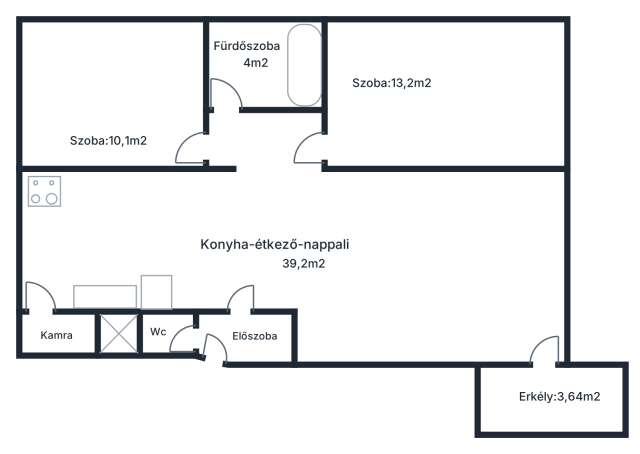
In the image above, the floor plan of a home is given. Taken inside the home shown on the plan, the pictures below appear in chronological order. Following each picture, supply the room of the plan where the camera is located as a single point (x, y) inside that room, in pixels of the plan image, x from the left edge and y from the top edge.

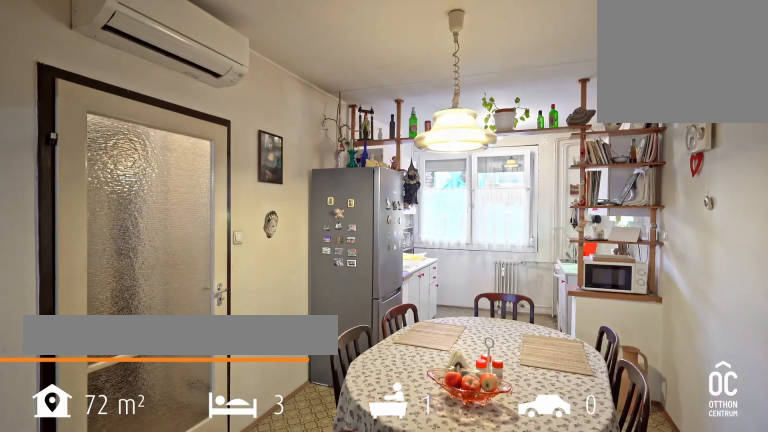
(144, 228)
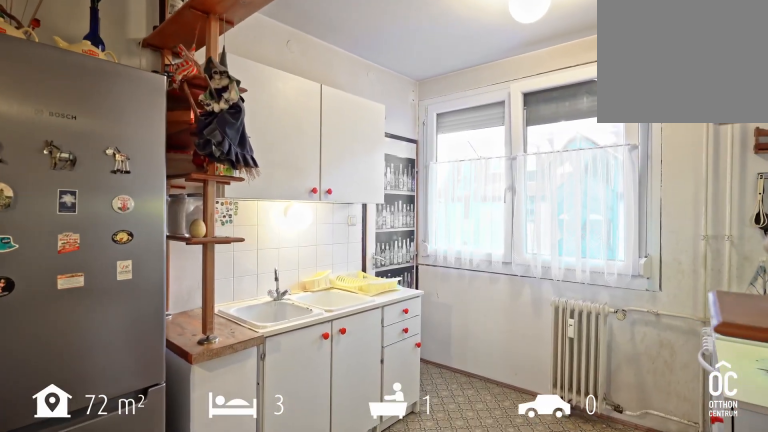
(145, 228)
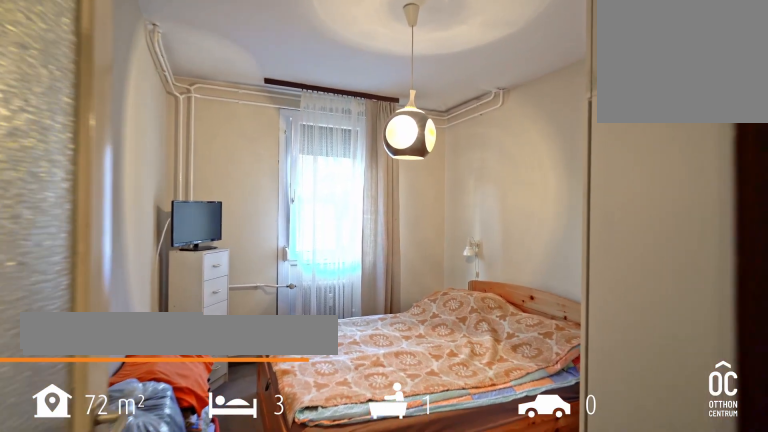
(123, 81)
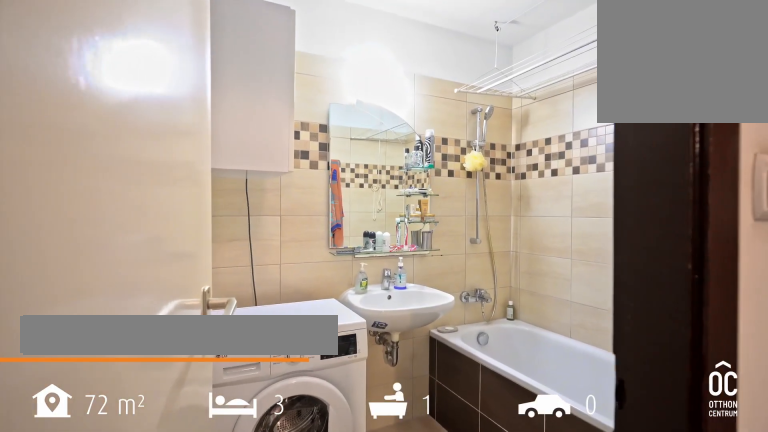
(265, 73)
